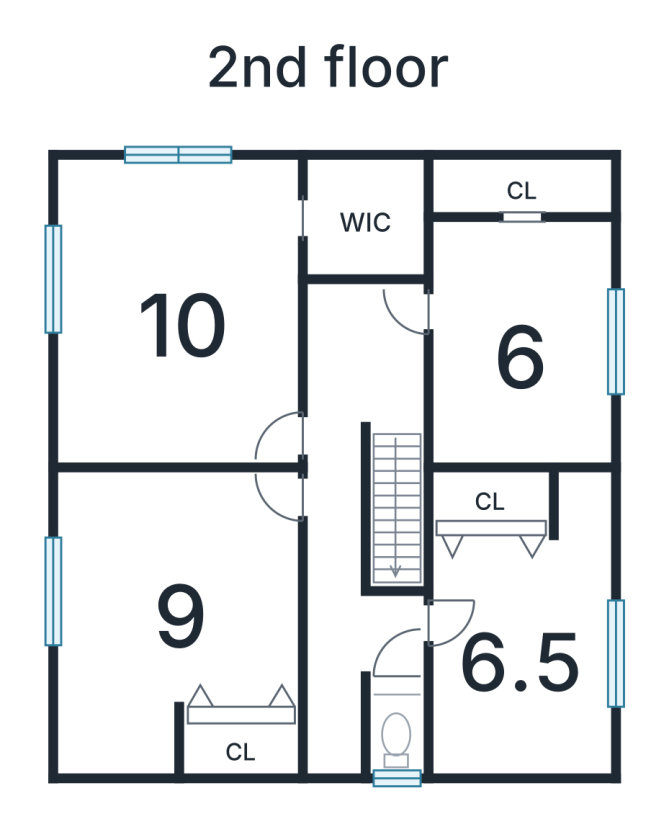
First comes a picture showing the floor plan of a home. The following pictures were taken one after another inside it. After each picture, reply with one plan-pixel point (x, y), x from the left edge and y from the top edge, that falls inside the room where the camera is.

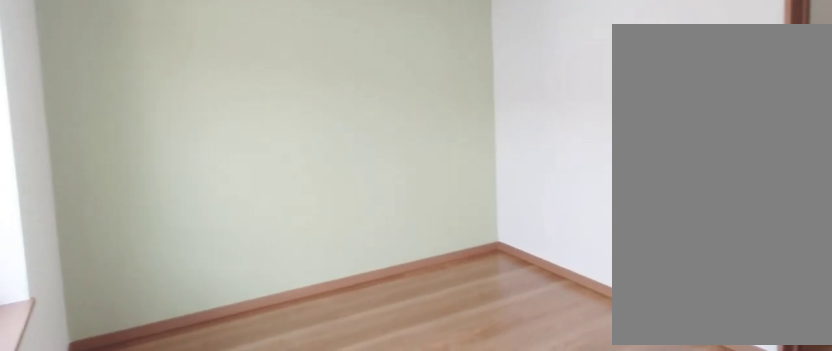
(517, 348)
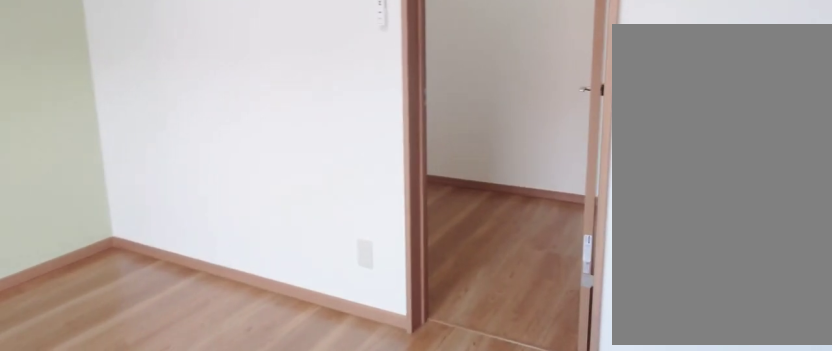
(517, 348)
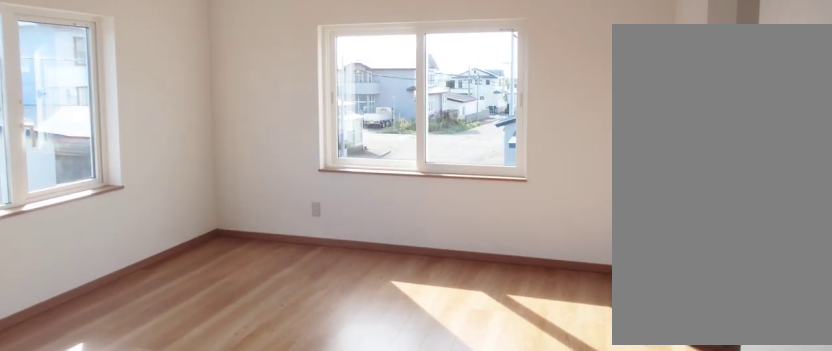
(180, 324)
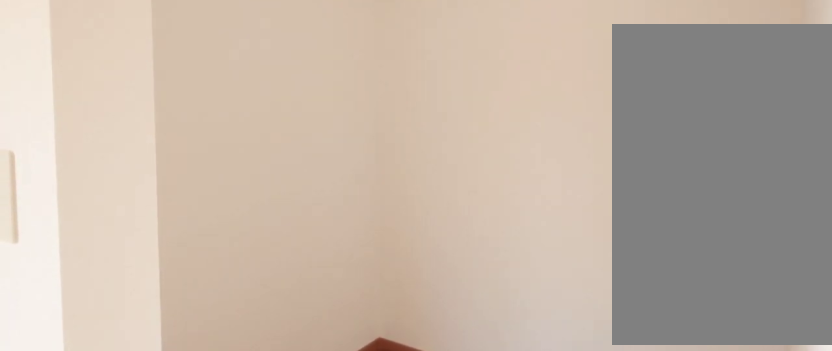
(357, 229)
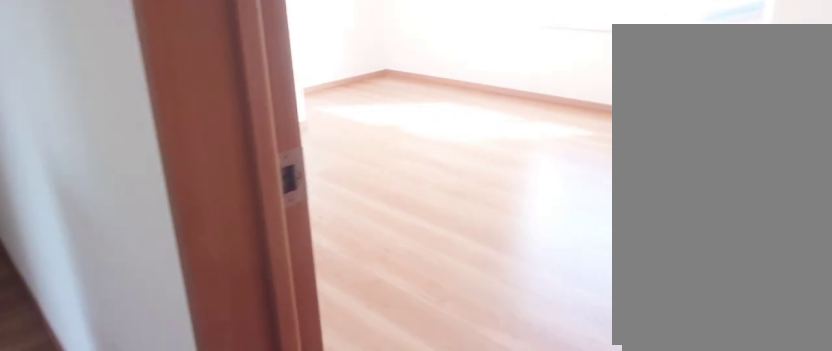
(175, 617)
